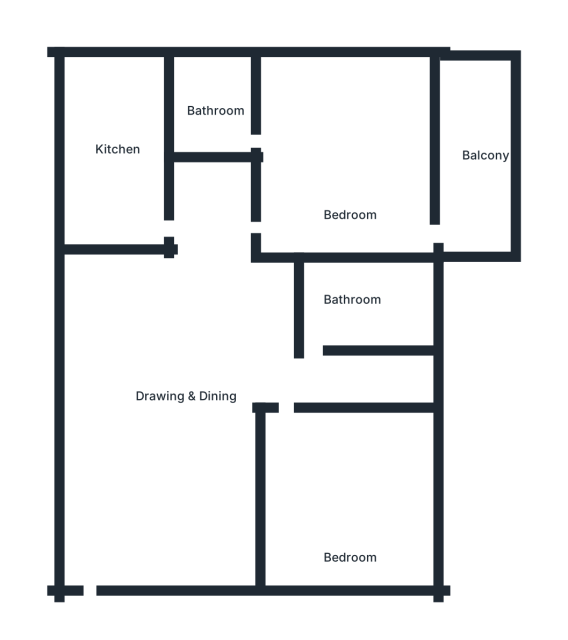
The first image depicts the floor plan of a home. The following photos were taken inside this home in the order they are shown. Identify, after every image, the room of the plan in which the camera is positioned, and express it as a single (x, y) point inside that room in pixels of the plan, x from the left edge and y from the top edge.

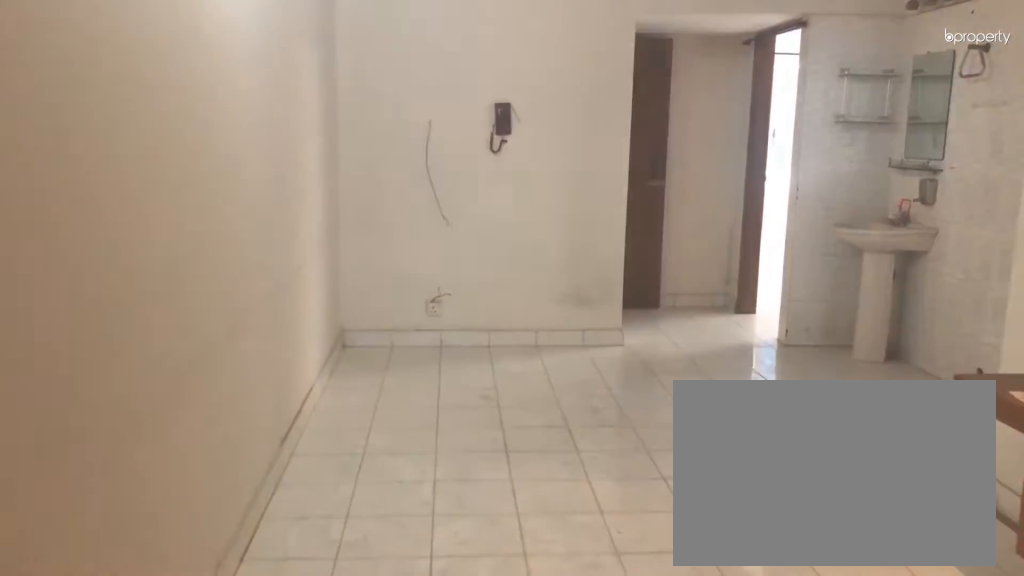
(88, 596)
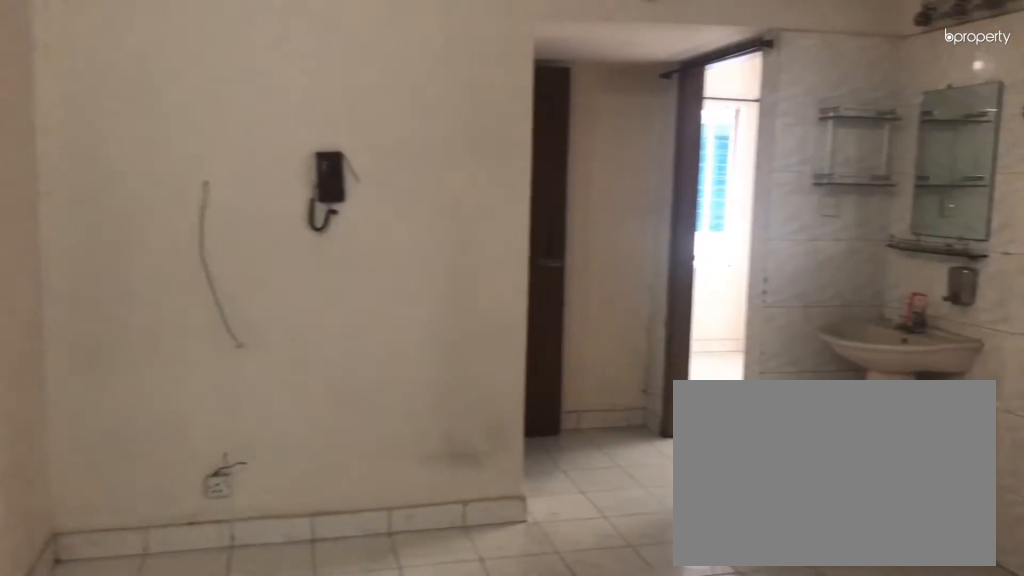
(195, 387)
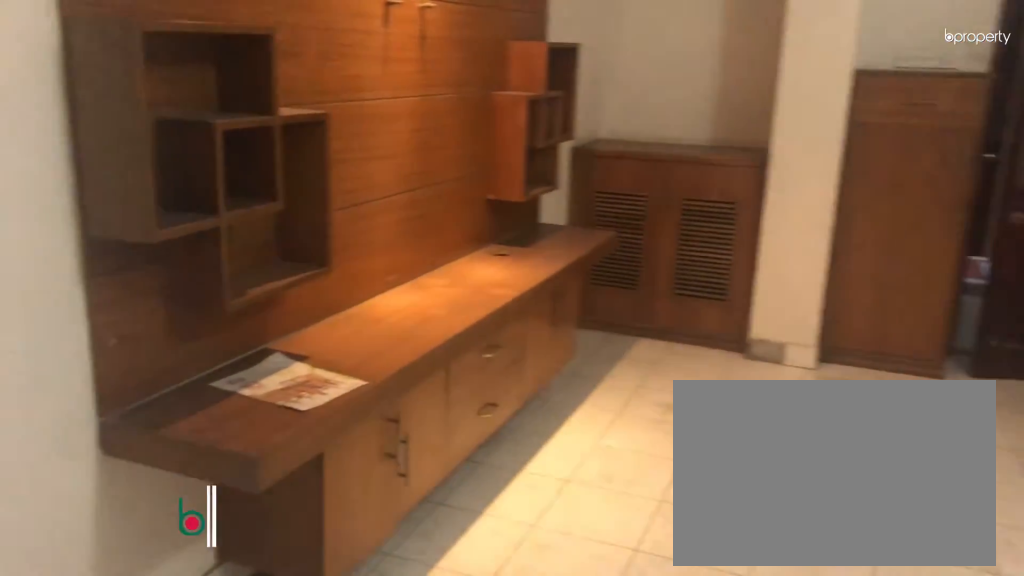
(195, 386)
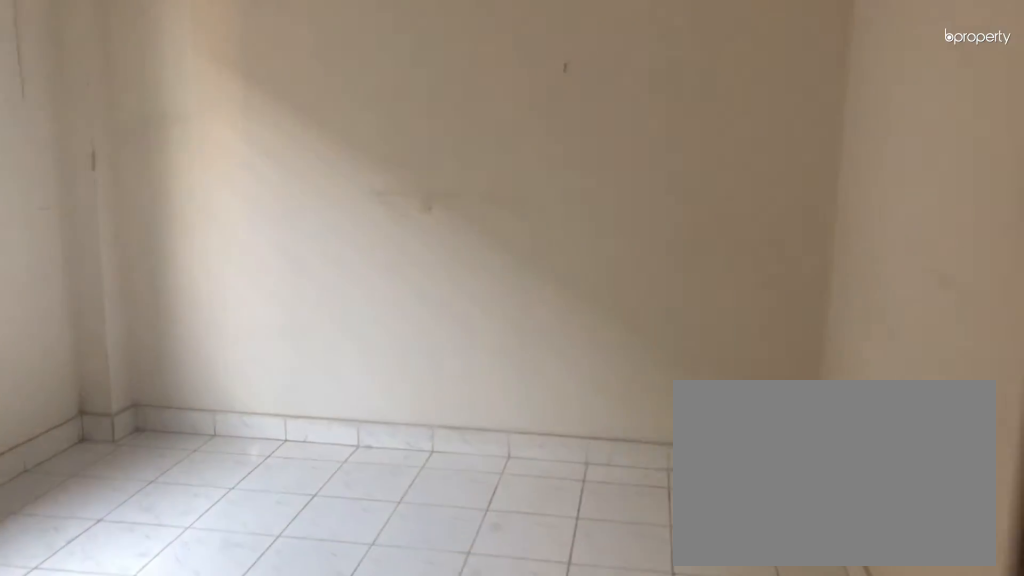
(307, 456)
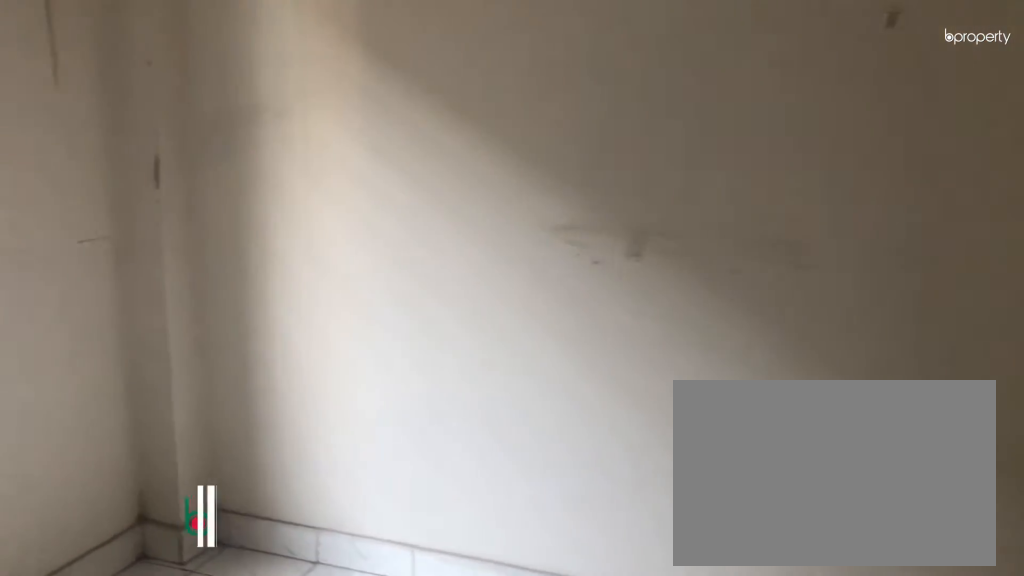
(351, 516)
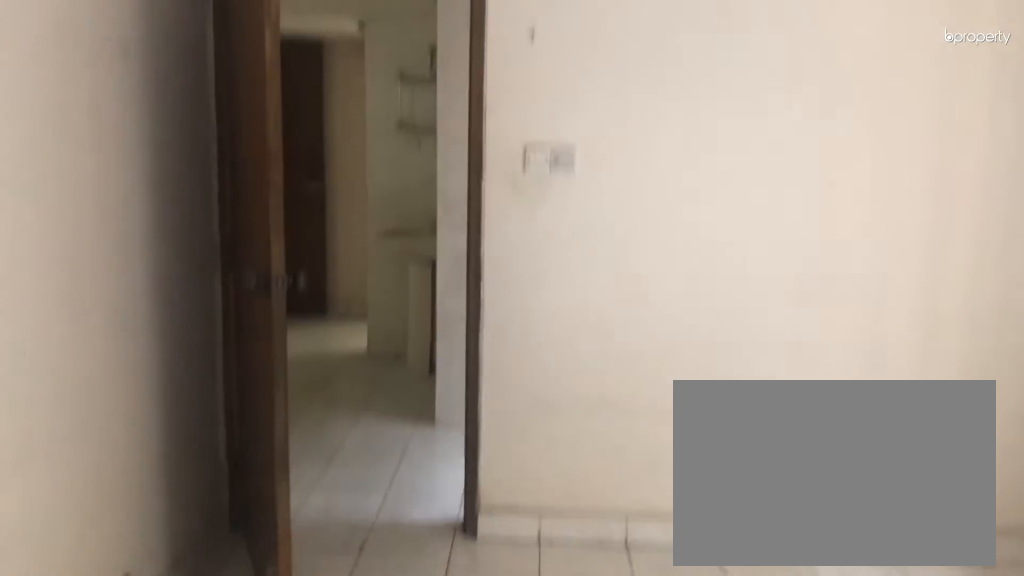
(351, 516)
